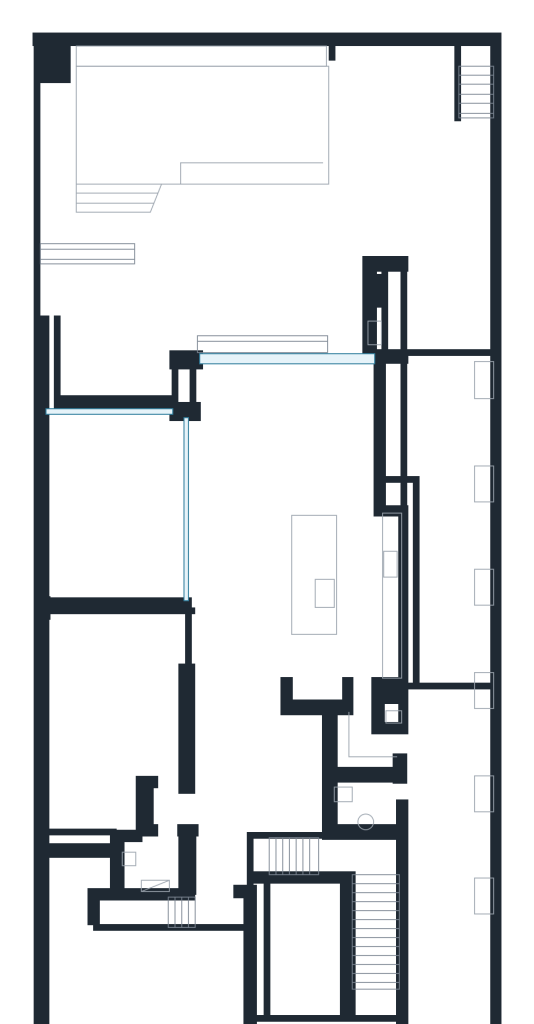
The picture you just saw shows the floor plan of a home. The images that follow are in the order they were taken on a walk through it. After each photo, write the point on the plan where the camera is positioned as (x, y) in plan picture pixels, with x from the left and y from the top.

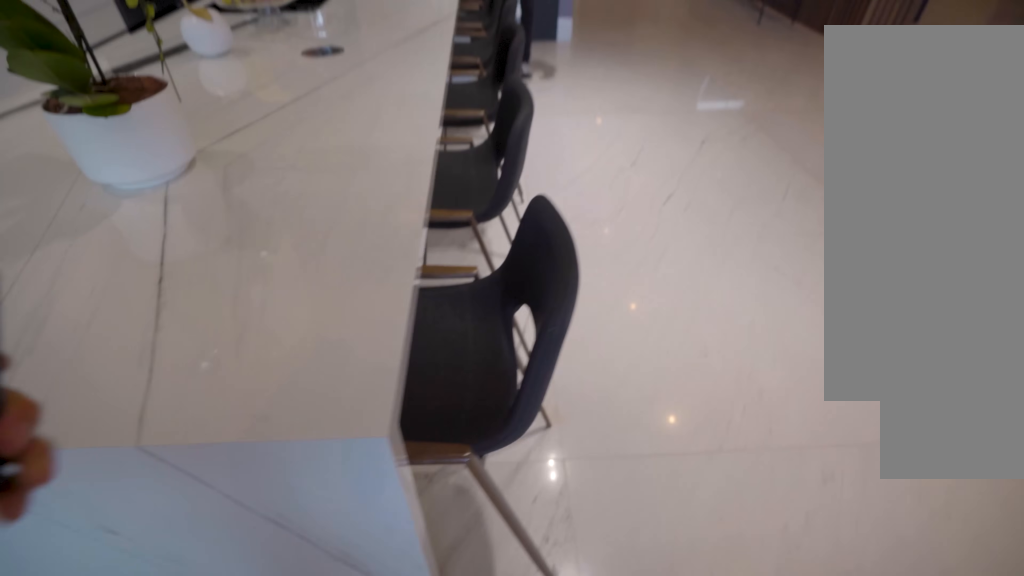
(248, 507)
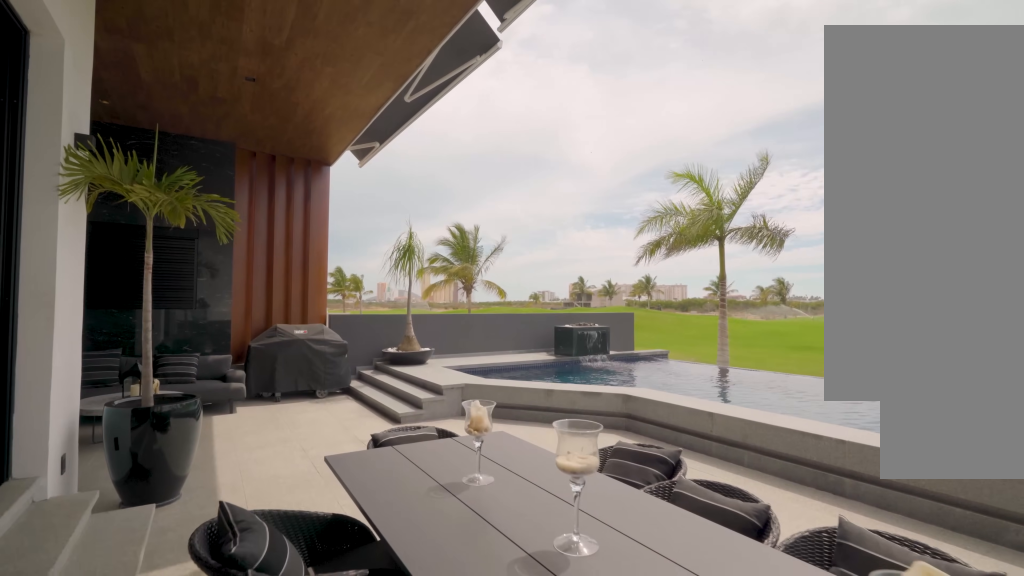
(335, 323)
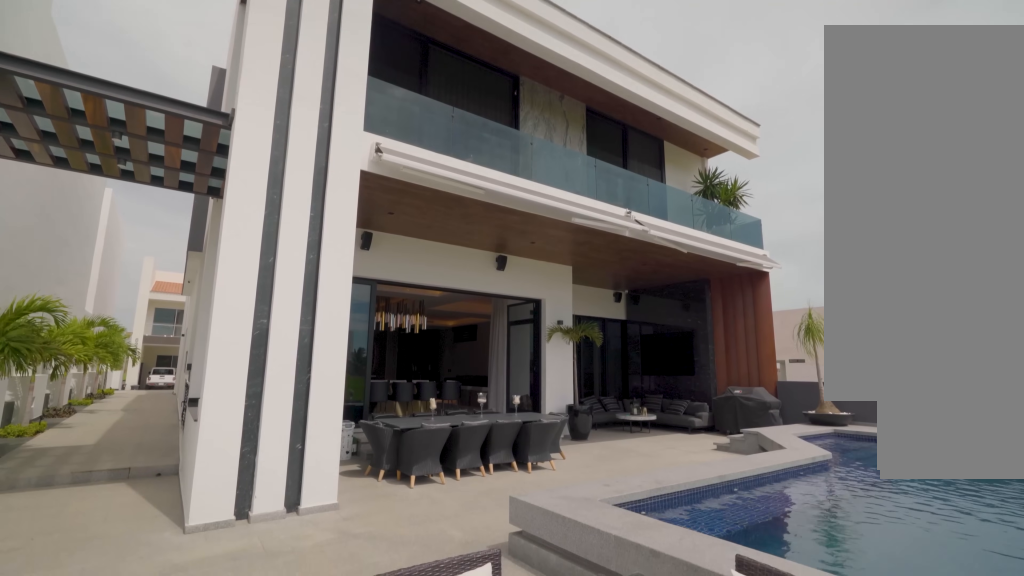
(398, 134)
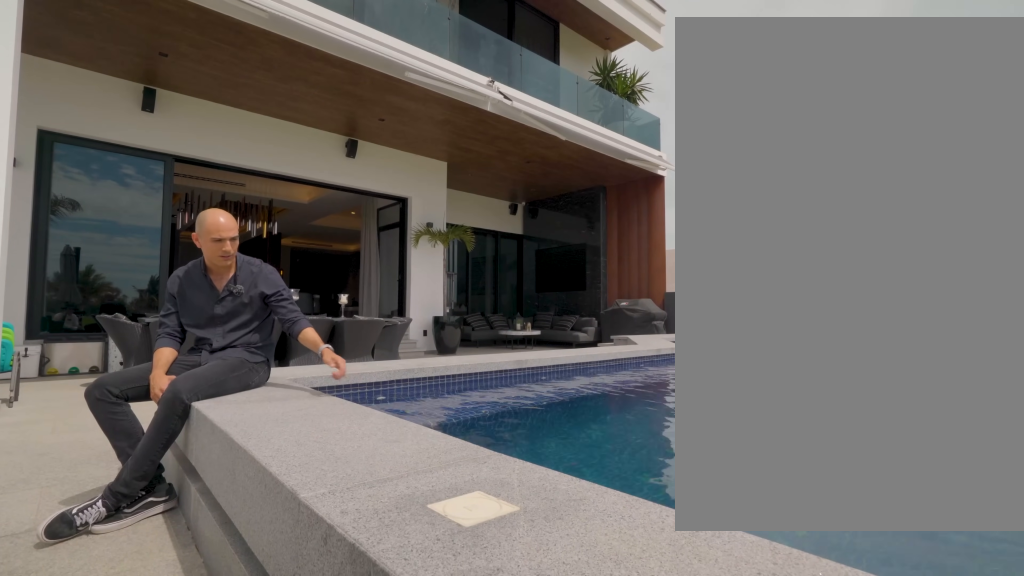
(369, 130)
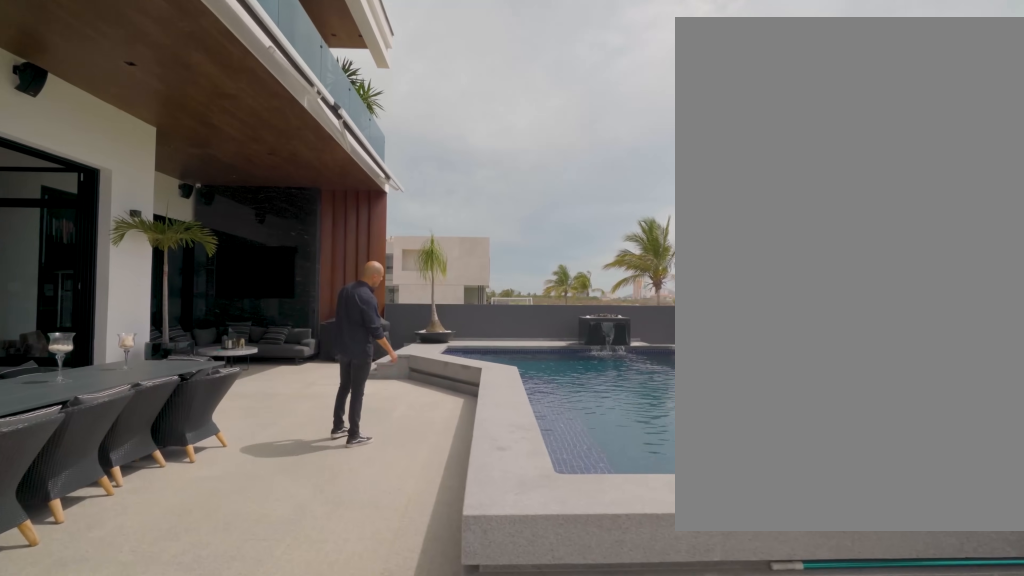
(288, 217)
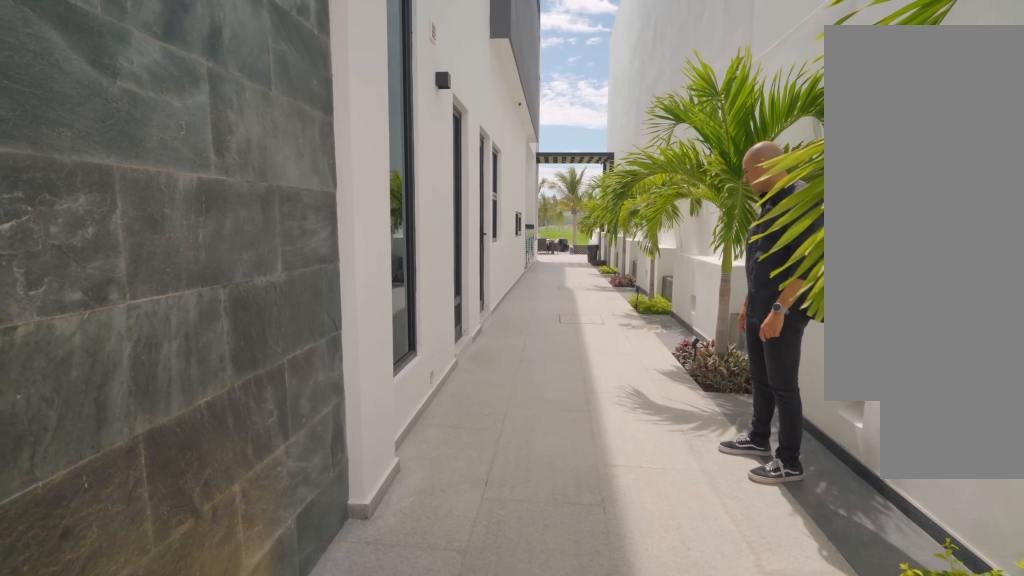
(442, 938)
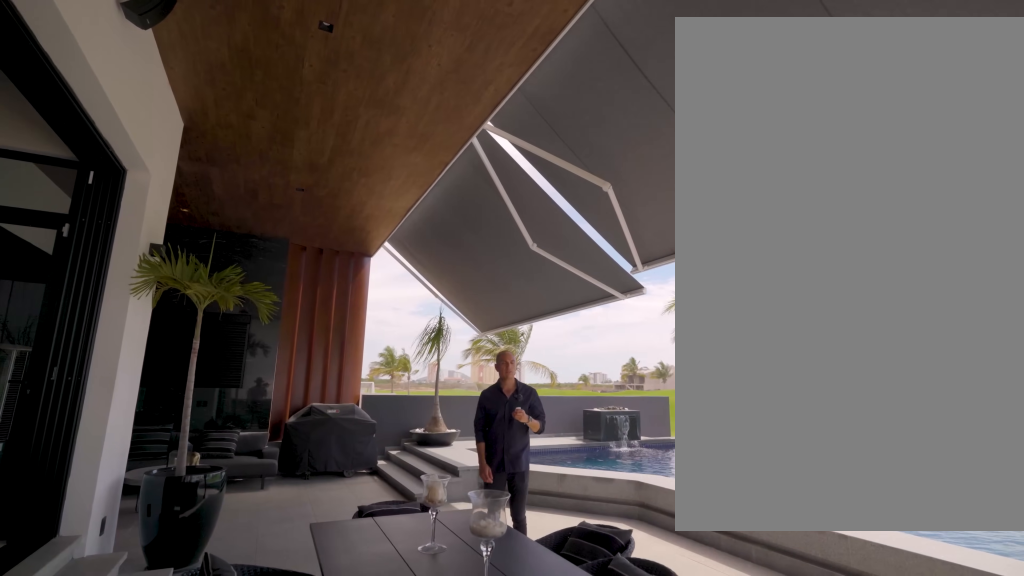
(357, 261)
